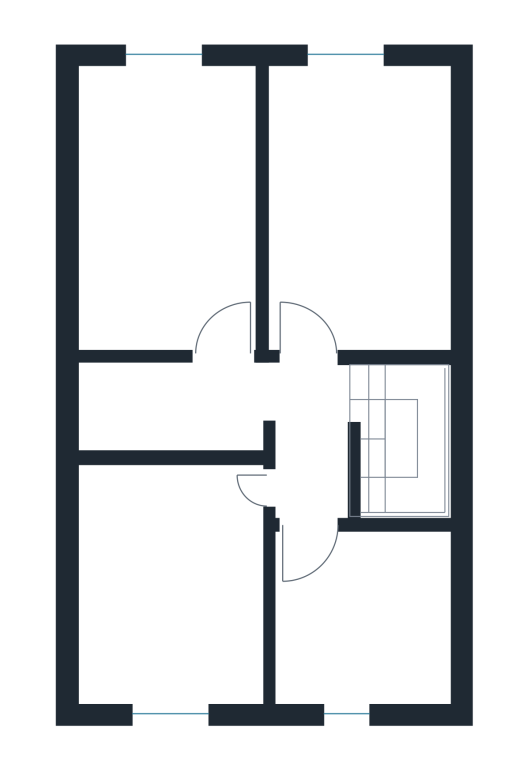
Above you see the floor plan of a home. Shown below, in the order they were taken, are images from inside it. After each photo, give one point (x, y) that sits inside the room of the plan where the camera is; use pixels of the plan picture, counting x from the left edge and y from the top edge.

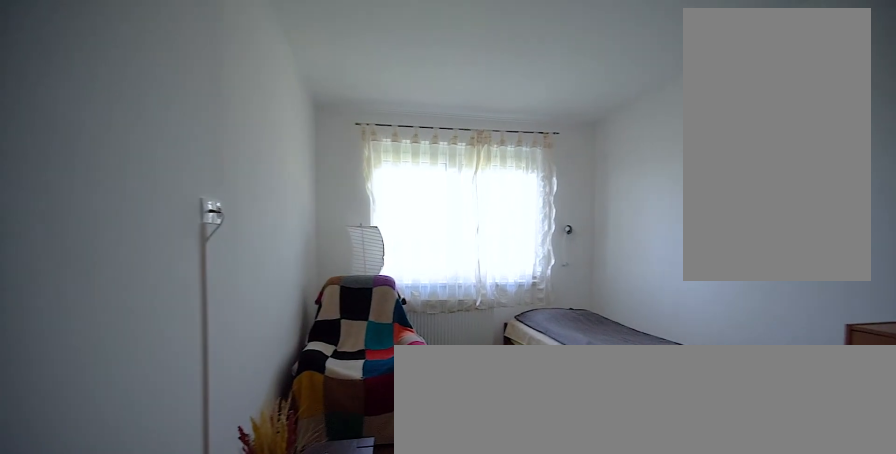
(365, 203)
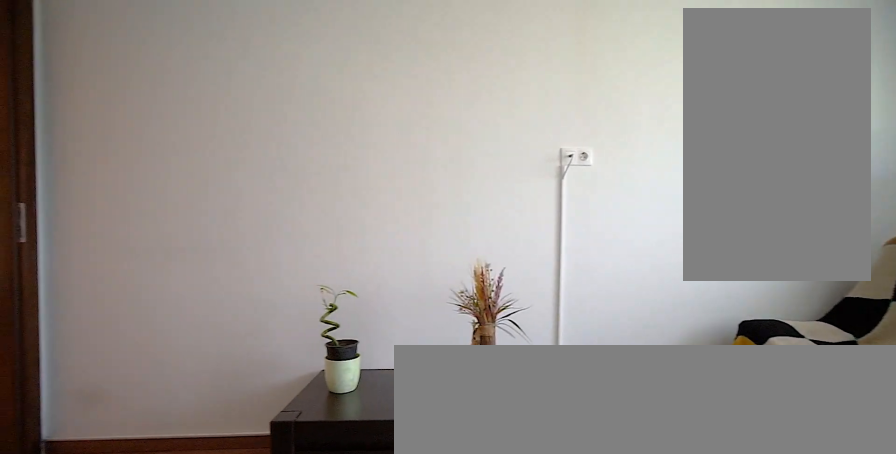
(365, 203)
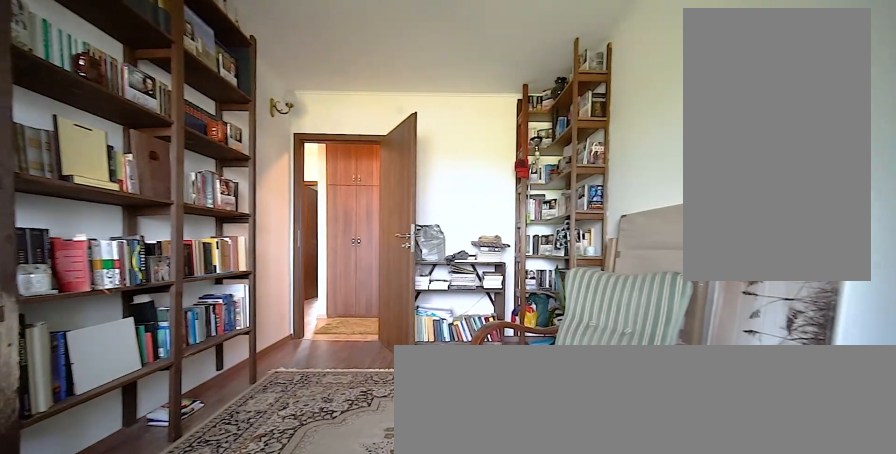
(164, 203)
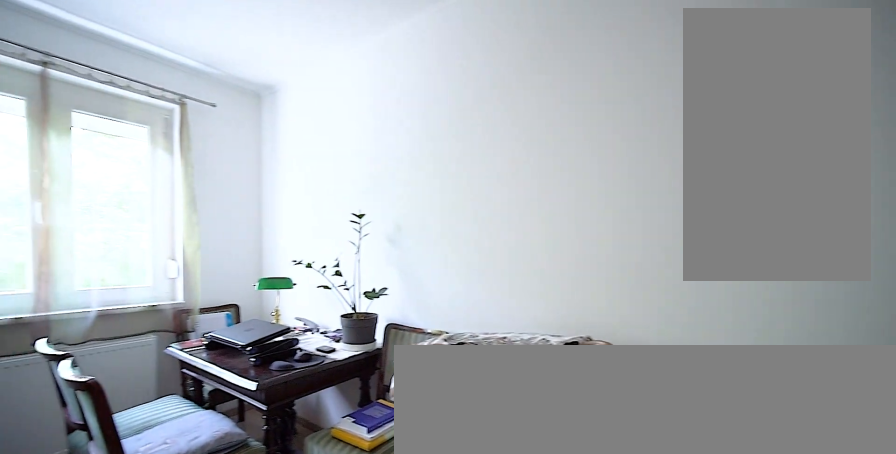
(164, 593)
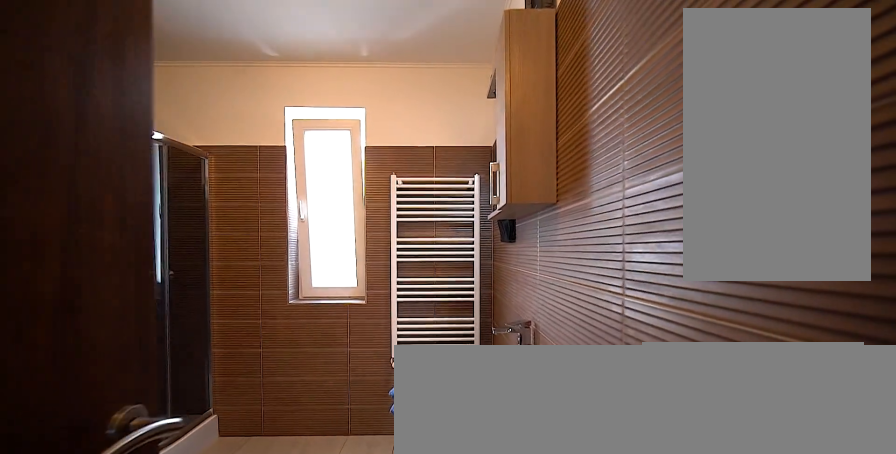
(363, 607)
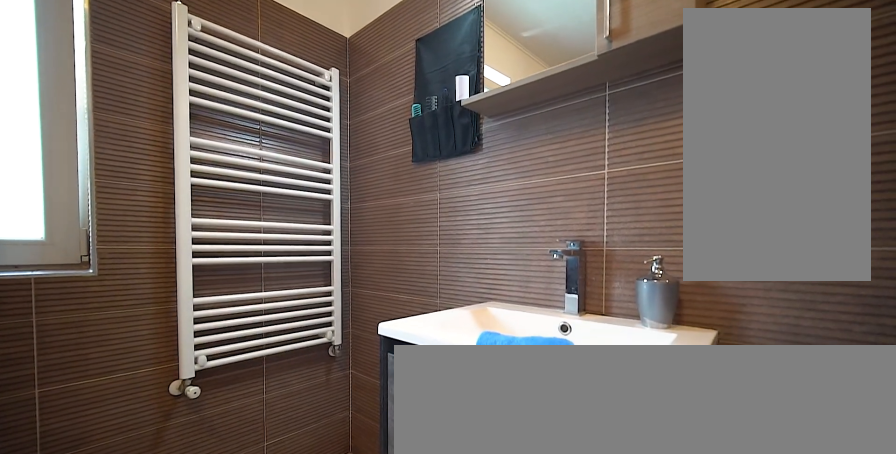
(363, 607)
